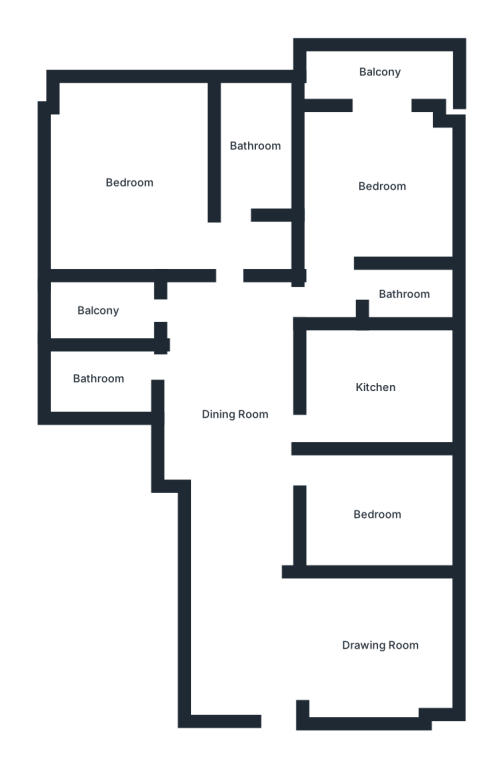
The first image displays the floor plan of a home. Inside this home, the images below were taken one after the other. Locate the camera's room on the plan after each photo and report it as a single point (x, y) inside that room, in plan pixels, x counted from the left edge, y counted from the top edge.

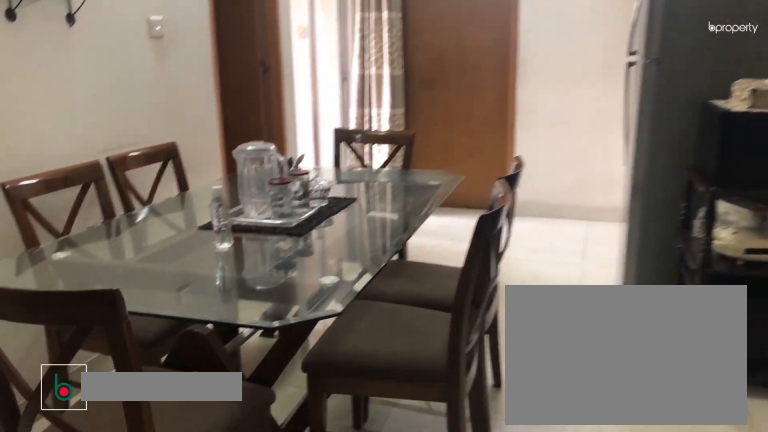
(237, 417)
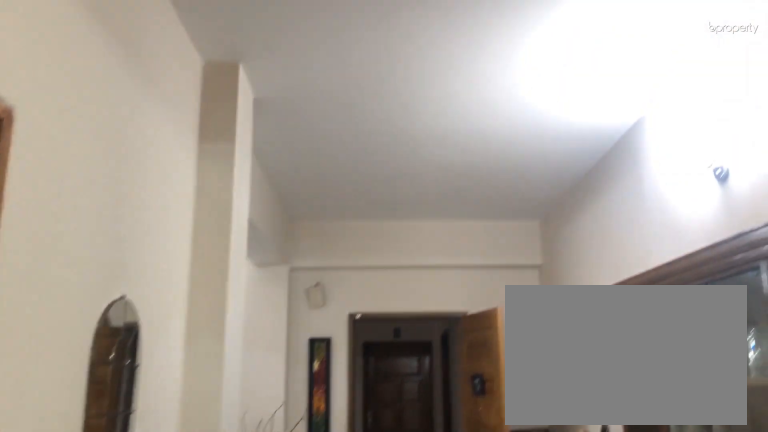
(237, 417)
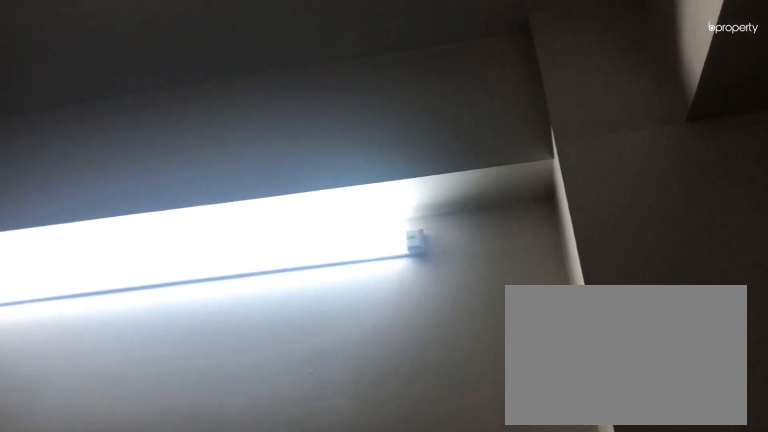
(379, 644)
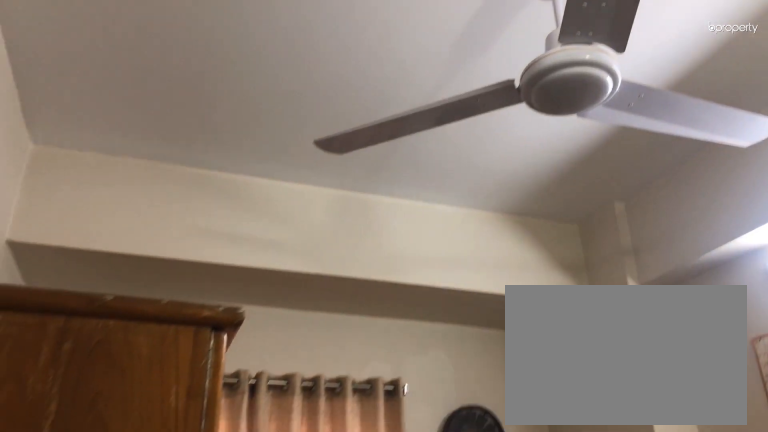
(374, 512)
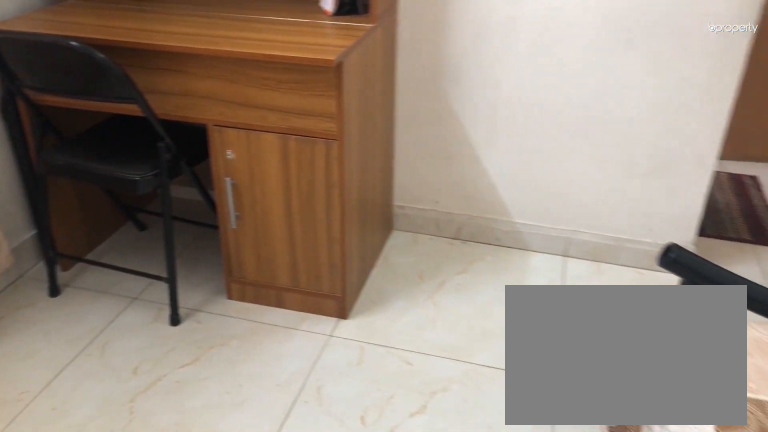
(379, 189)
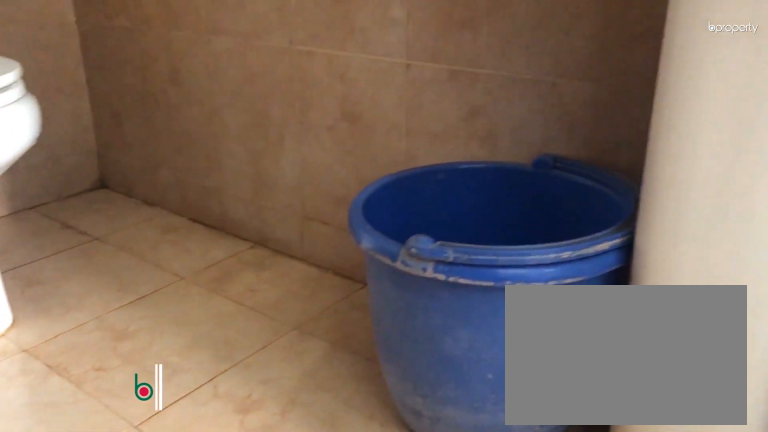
(406, 295)
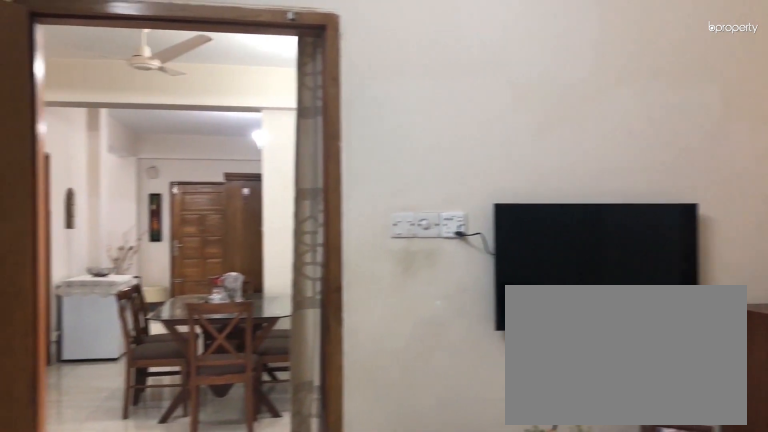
(126, 185)
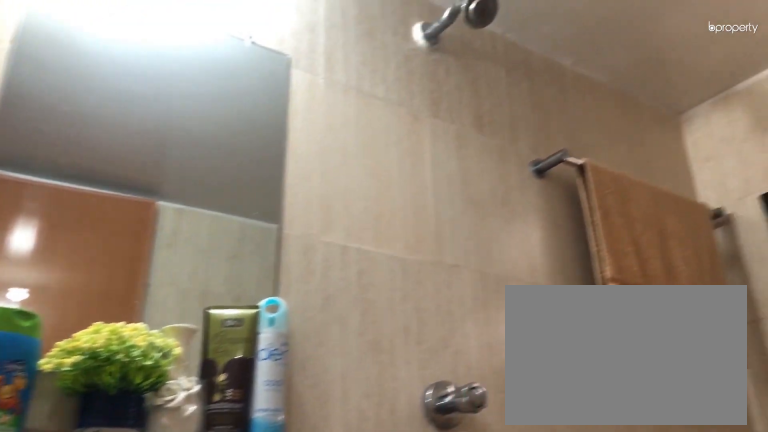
(95, 380)
